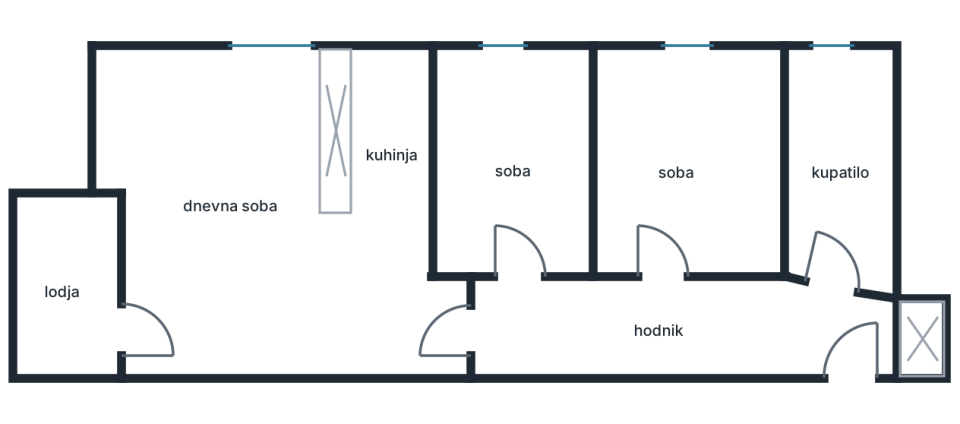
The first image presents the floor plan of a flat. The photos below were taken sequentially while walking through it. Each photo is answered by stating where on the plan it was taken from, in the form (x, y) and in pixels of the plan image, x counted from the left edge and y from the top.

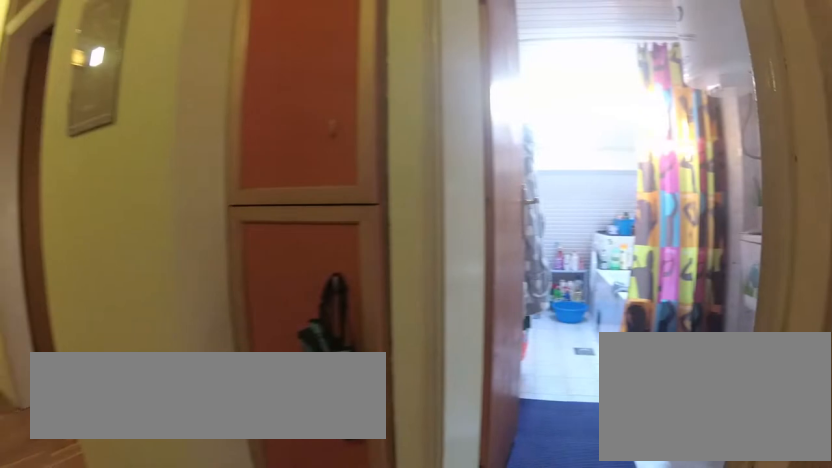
(841, 321)
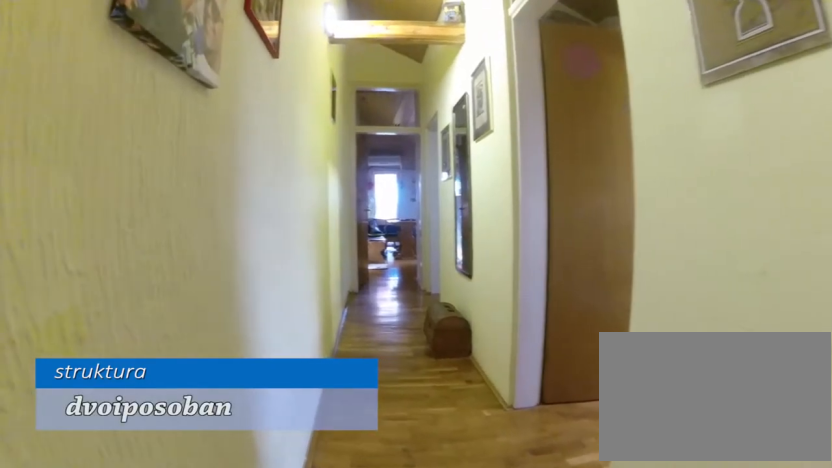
(819, 327)
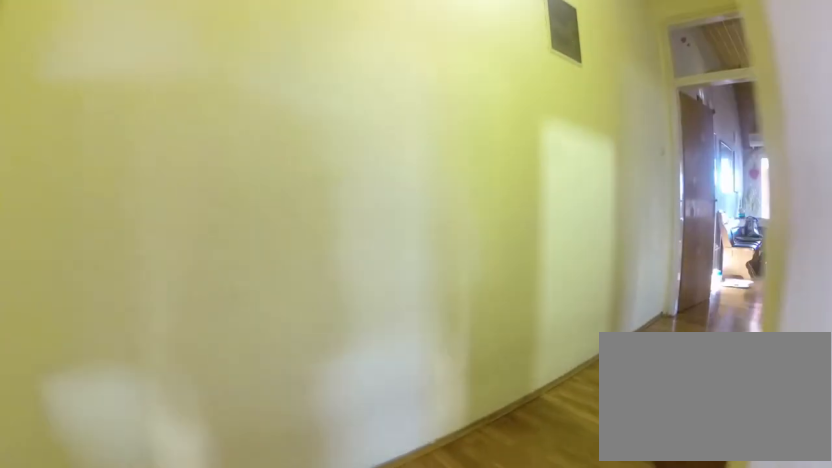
(674, 263)
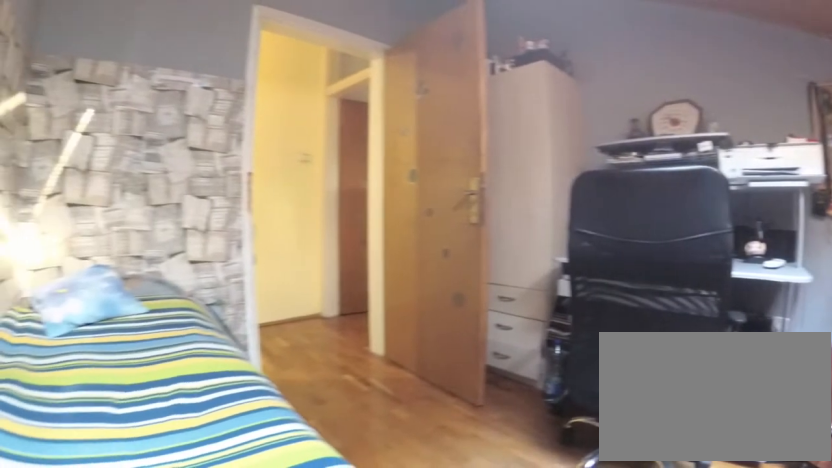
(571, 117)
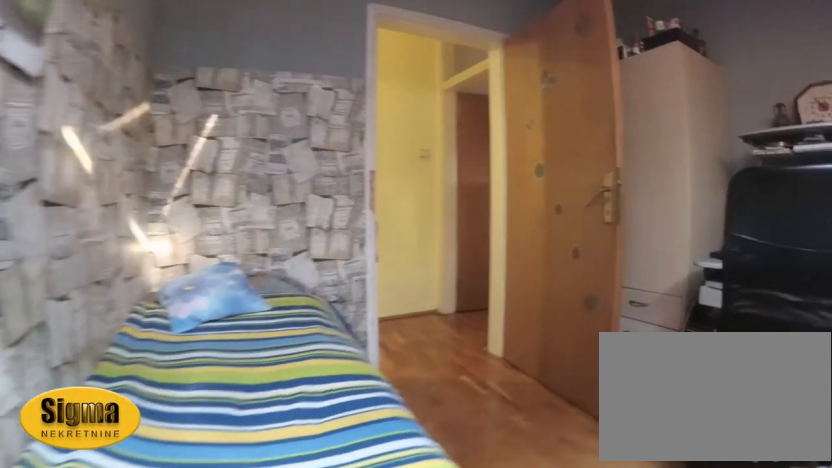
(540, 115)
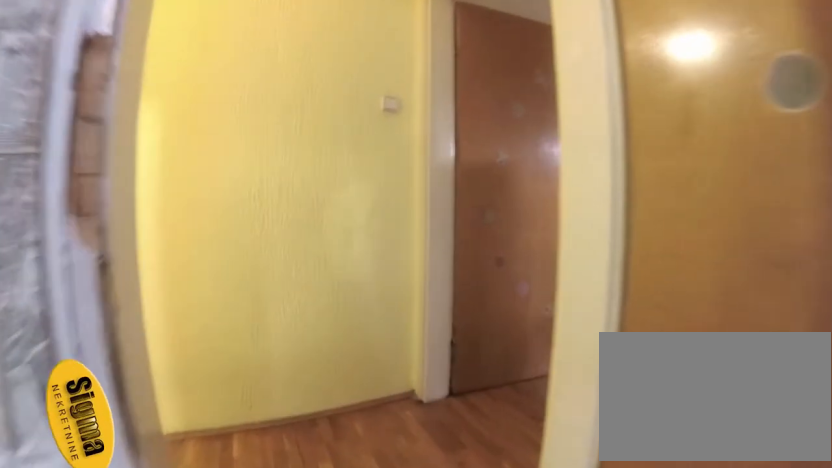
(517, 217)
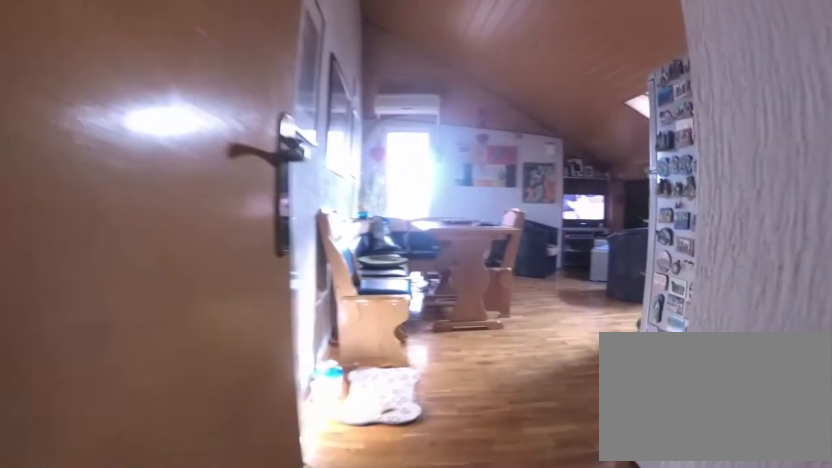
(504, 330)
